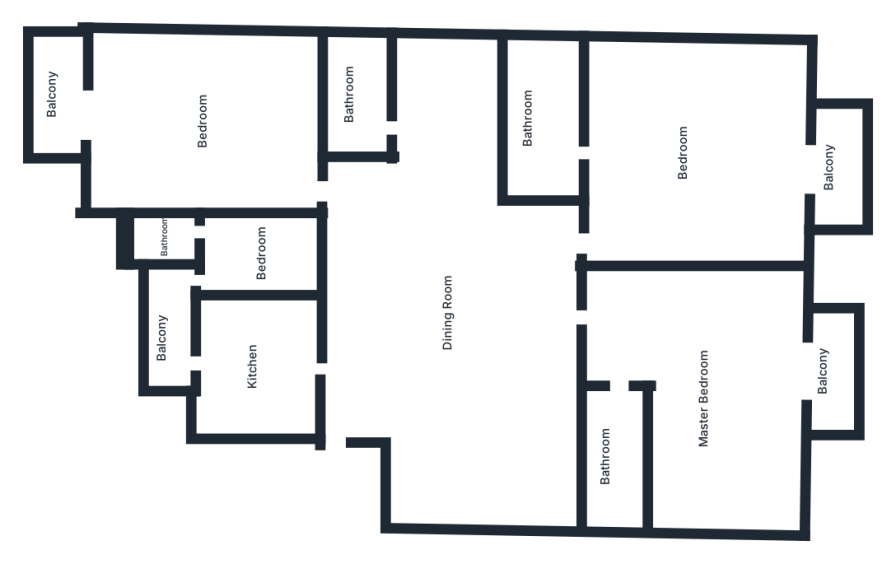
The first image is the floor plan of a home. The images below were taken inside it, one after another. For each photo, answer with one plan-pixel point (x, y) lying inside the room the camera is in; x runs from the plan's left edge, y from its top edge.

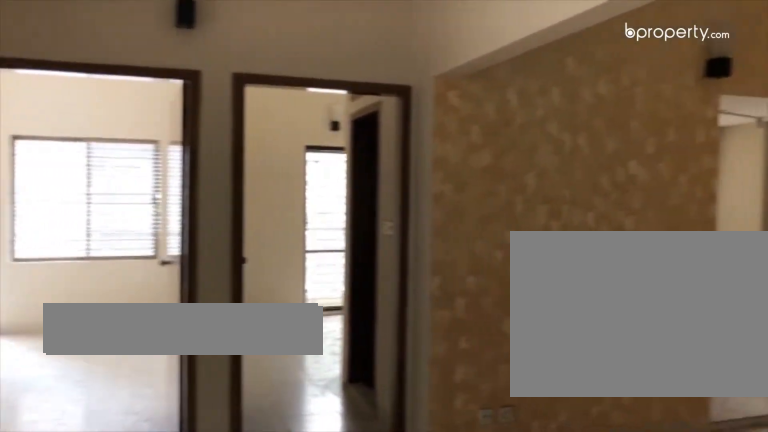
(404, 269)
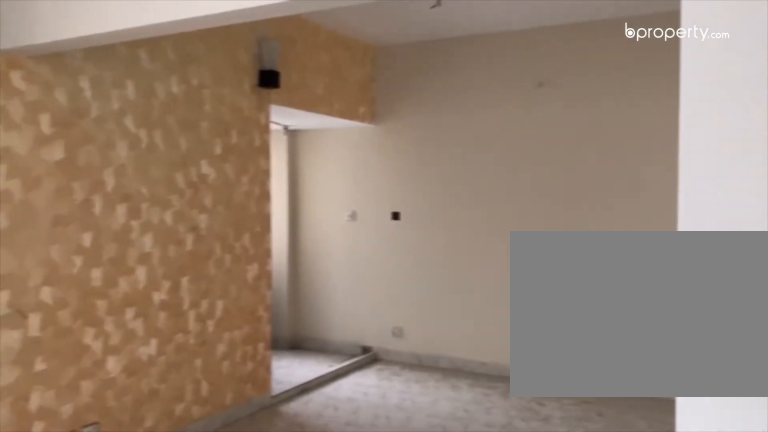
(404, 269)
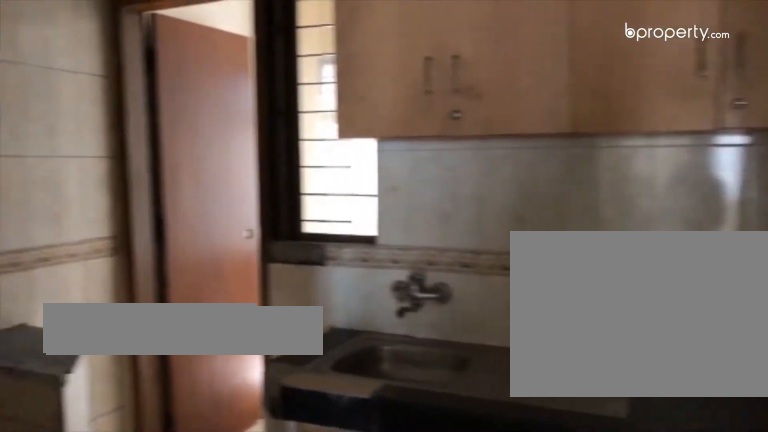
(255, 355)
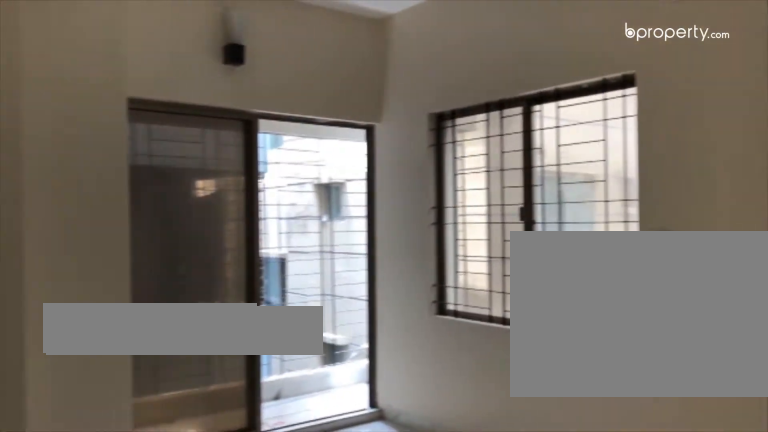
(217, 126)
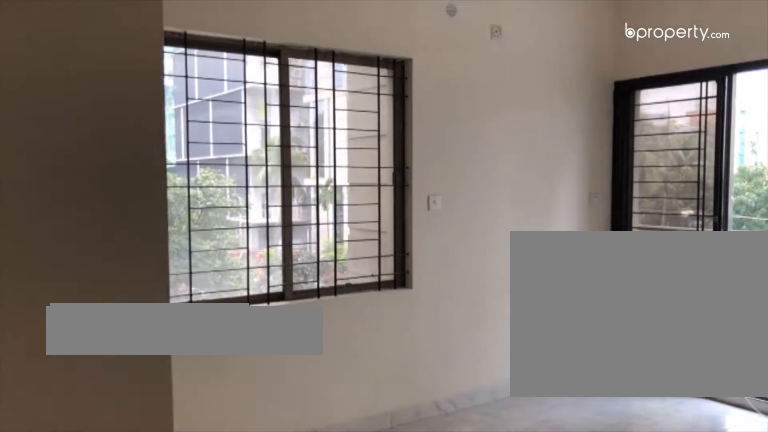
(690, 156)
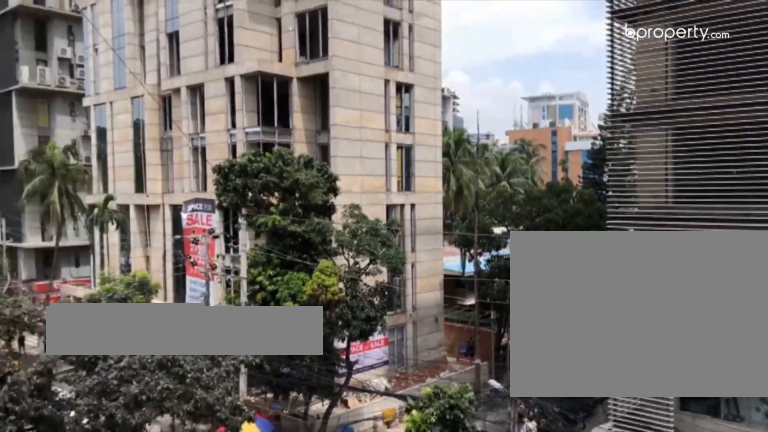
(838, 148)
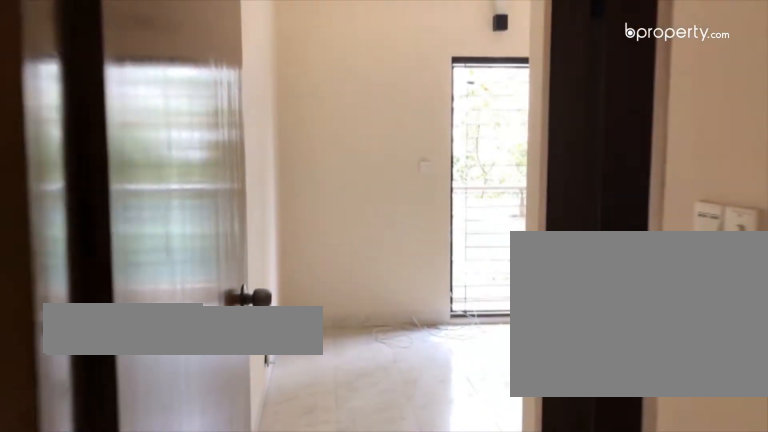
(594, 330)
